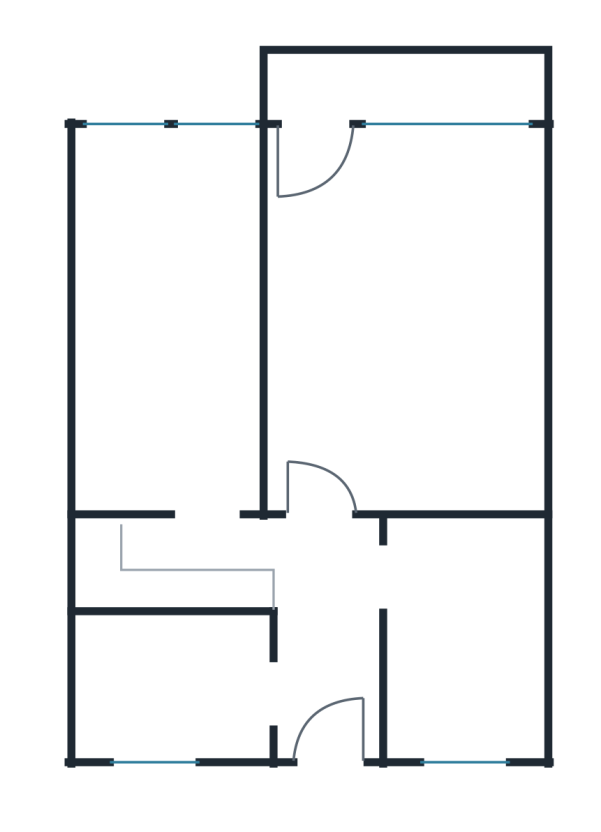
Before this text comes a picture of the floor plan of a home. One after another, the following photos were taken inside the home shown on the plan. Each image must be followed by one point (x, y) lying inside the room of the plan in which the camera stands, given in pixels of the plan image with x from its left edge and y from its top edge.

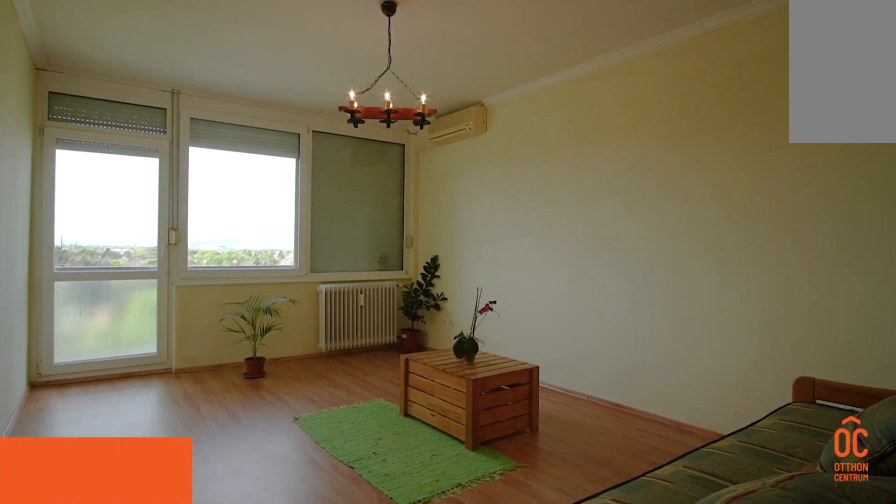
(416, 327)
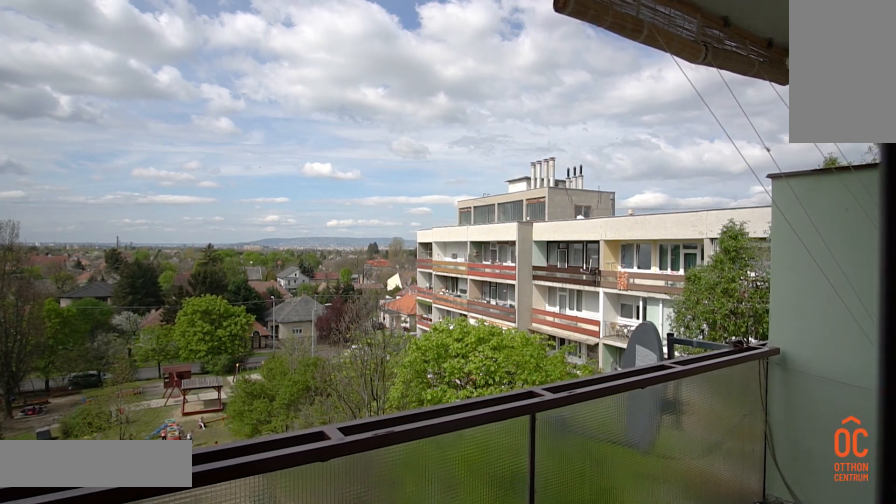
(418, 90)
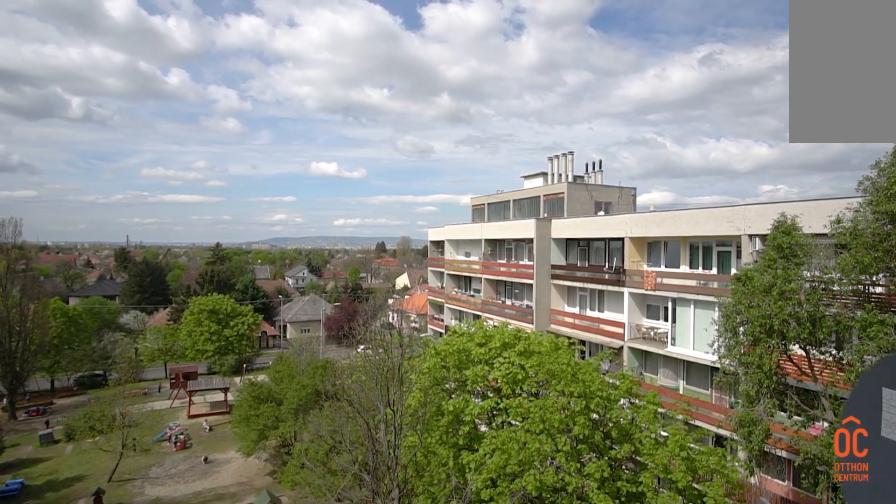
(418, 89)
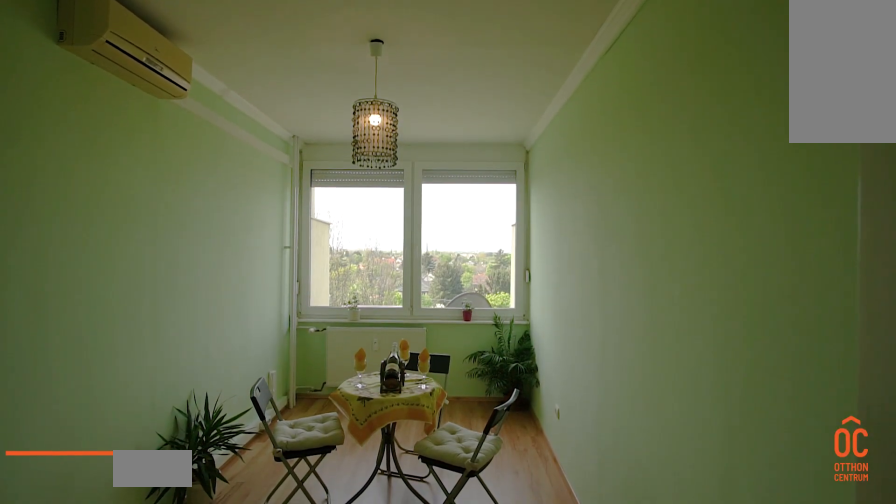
(176, 313)
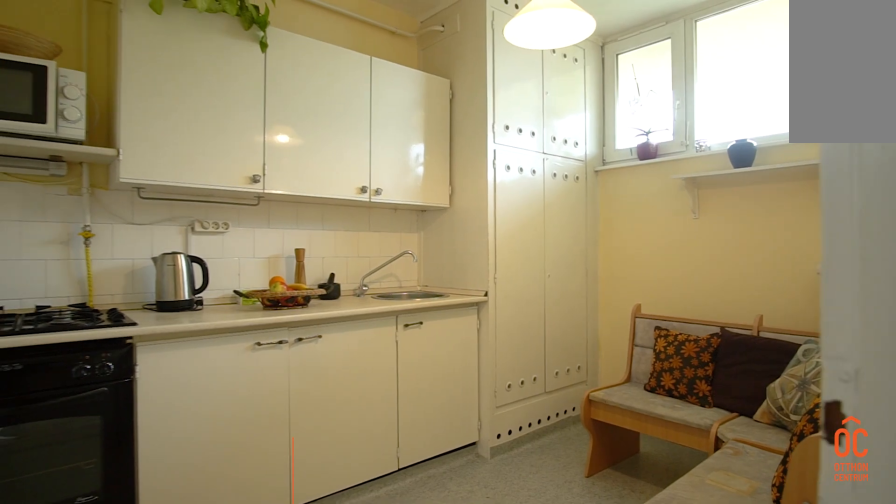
(469, 647)
